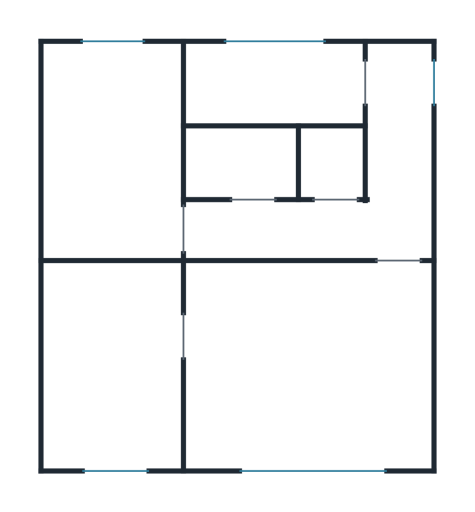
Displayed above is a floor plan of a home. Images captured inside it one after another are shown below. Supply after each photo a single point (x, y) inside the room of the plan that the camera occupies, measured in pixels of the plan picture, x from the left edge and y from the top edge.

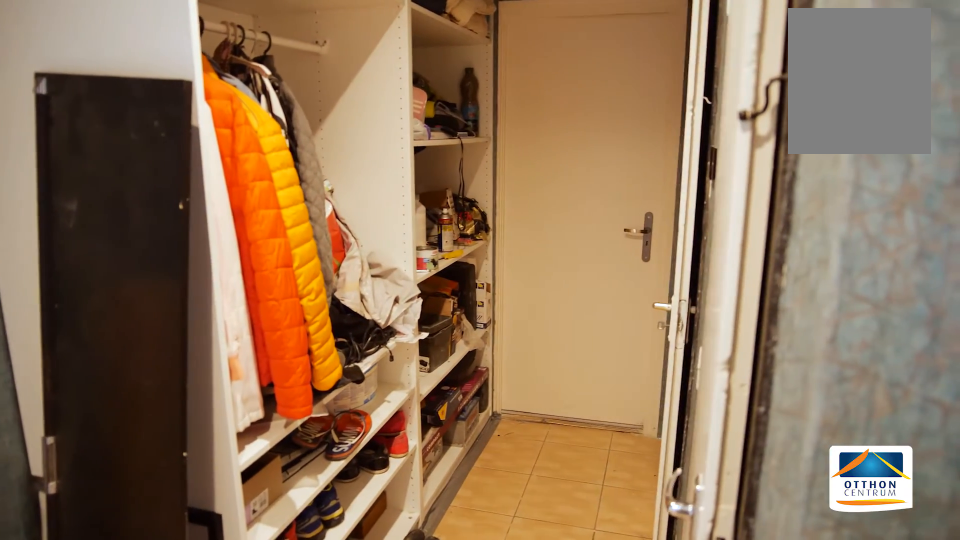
(274, 233)
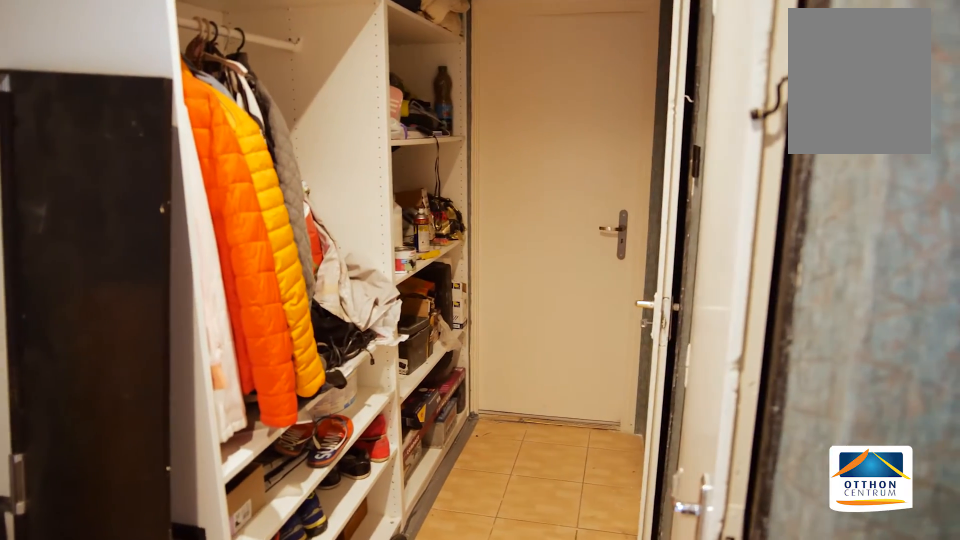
(260, 234)
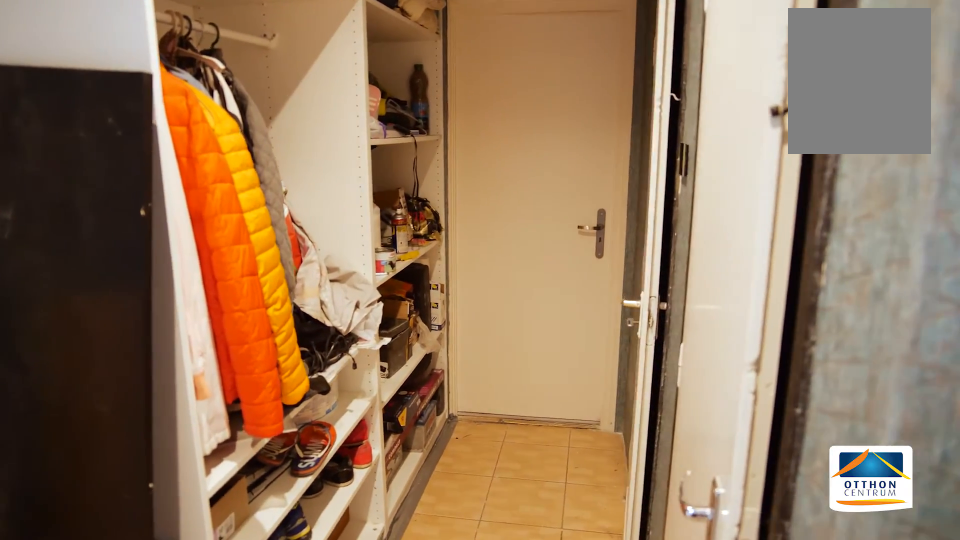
(246, 233)
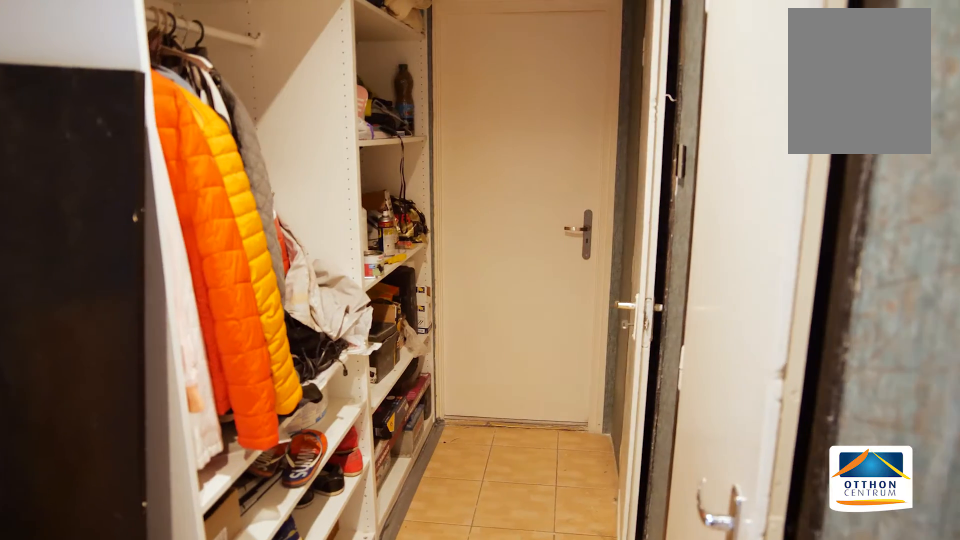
(232, 233)
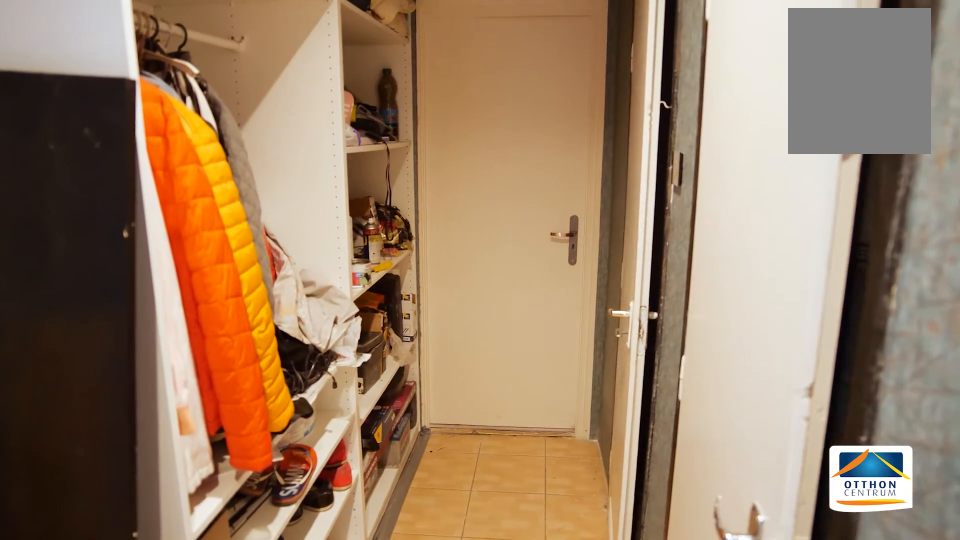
(219, 233)
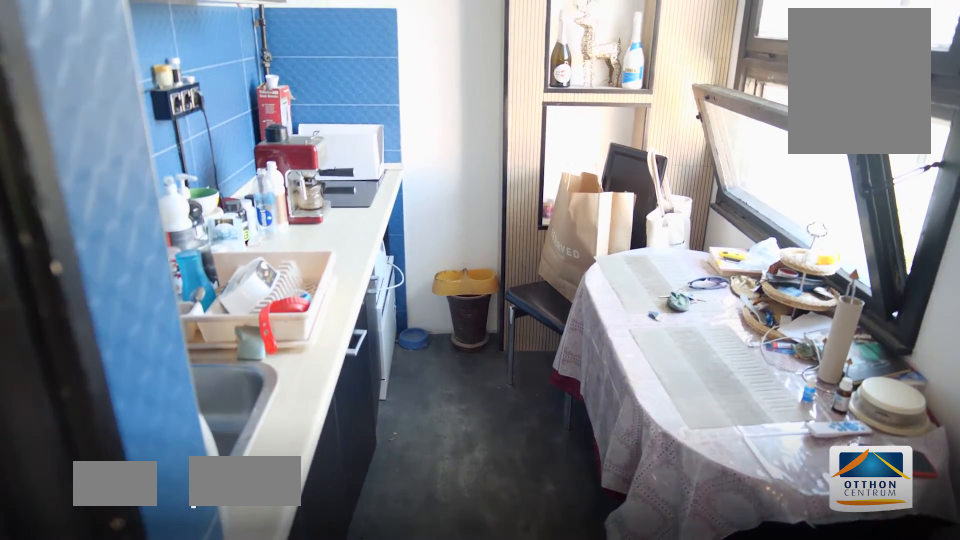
(278, 88)
